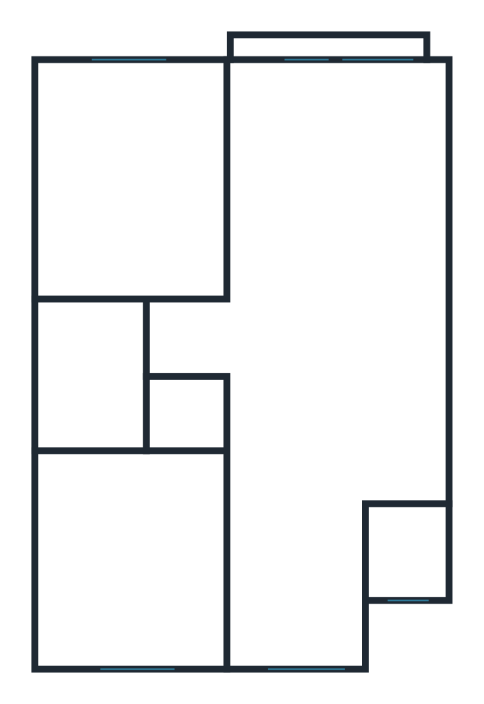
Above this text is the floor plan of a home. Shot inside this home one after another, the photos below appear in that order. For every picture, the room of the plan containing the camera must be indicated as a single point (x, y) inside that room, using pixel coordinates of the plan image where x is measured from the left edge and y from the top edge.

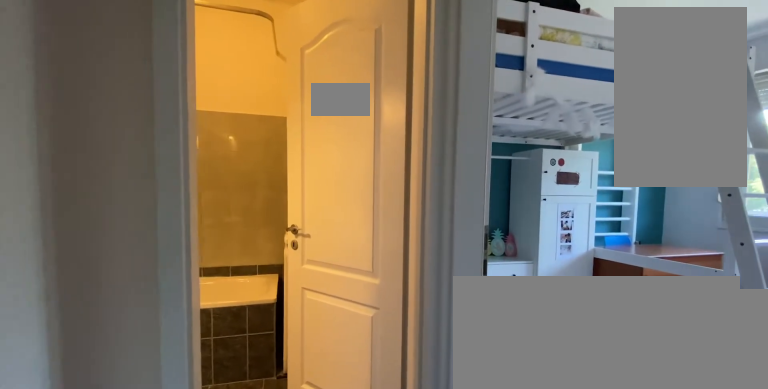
(194, 338)
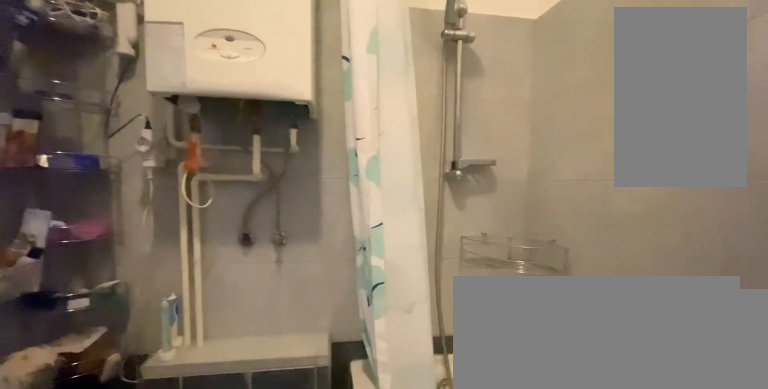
(97, 372)
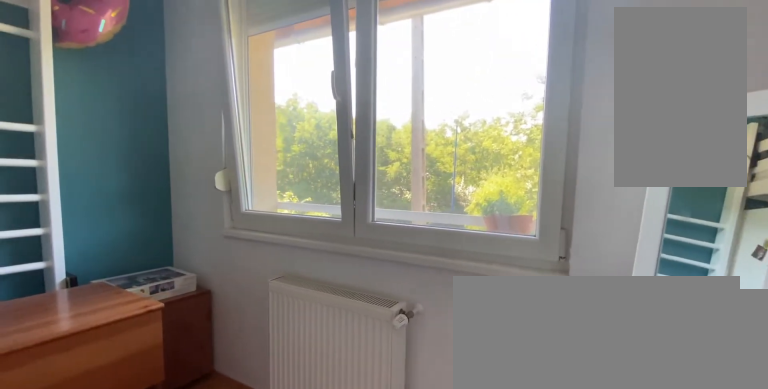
(146, 196)
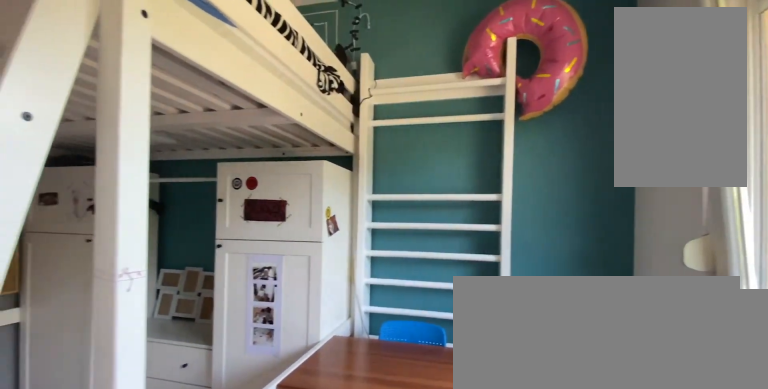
(146, 196)
